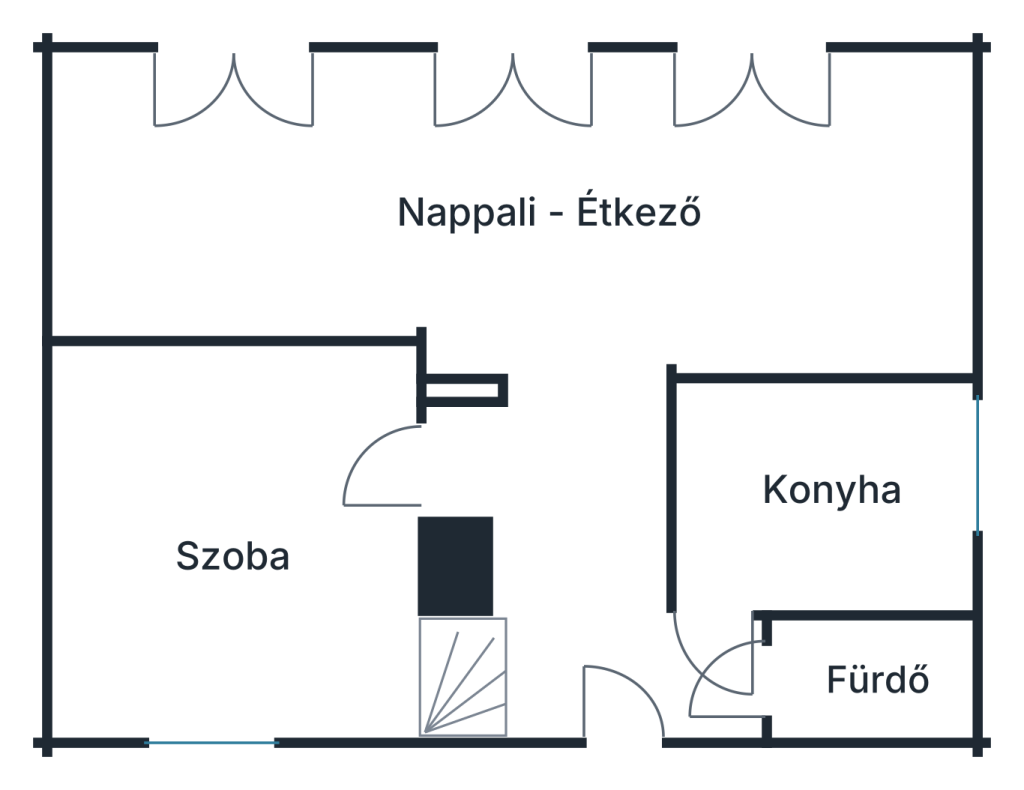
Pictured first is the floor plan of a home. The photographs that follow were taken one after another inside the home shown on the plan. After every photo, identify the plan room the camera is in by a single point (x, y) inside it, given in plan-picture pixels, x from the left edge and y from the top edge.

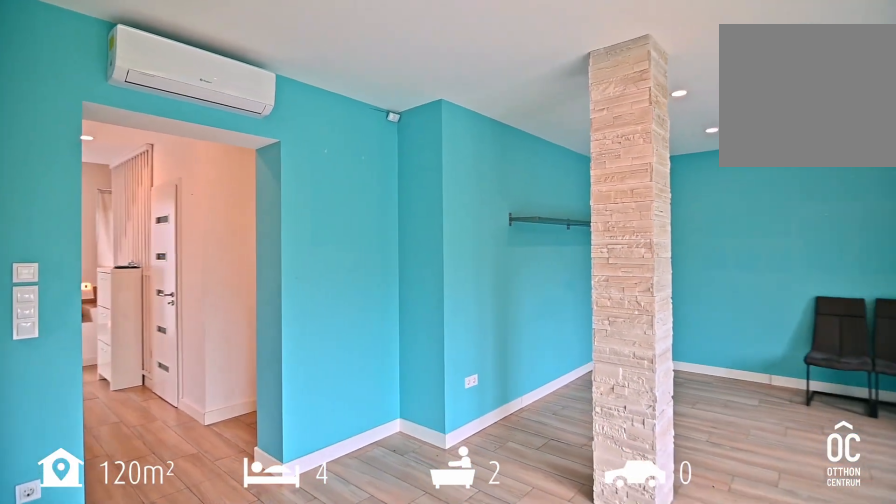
(543, 214)
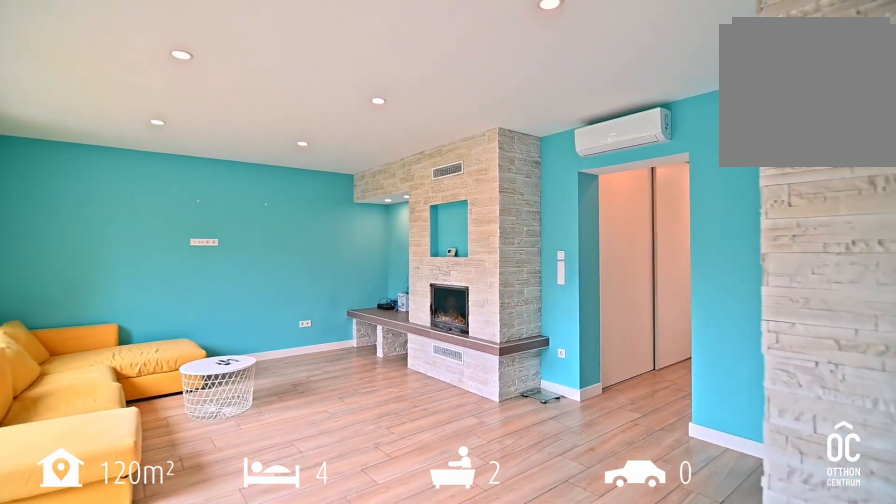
(544, 214)
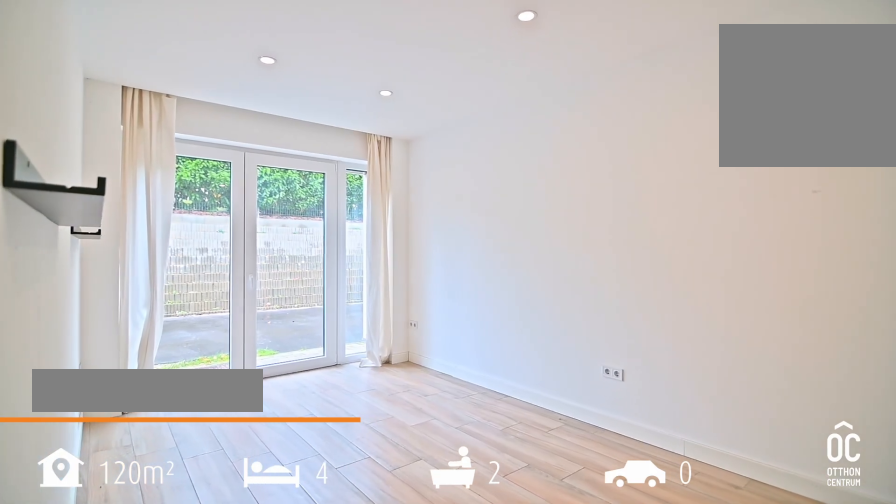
(231, 546)
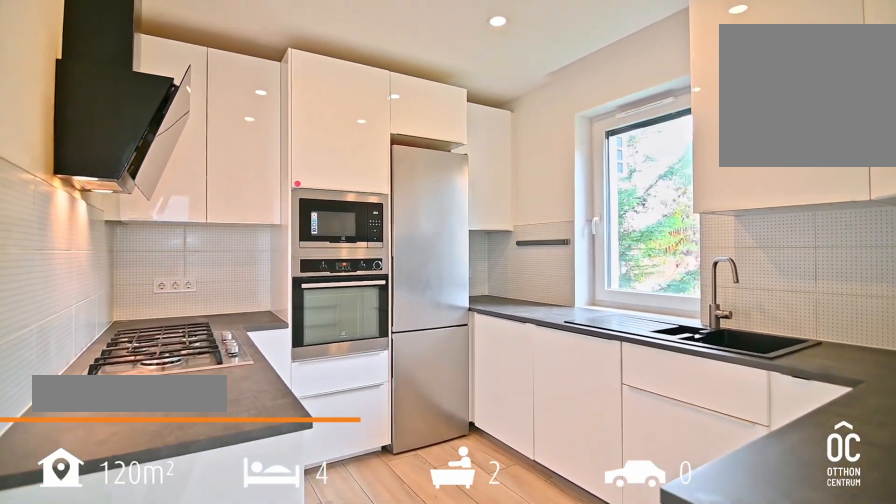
(827, 496)
